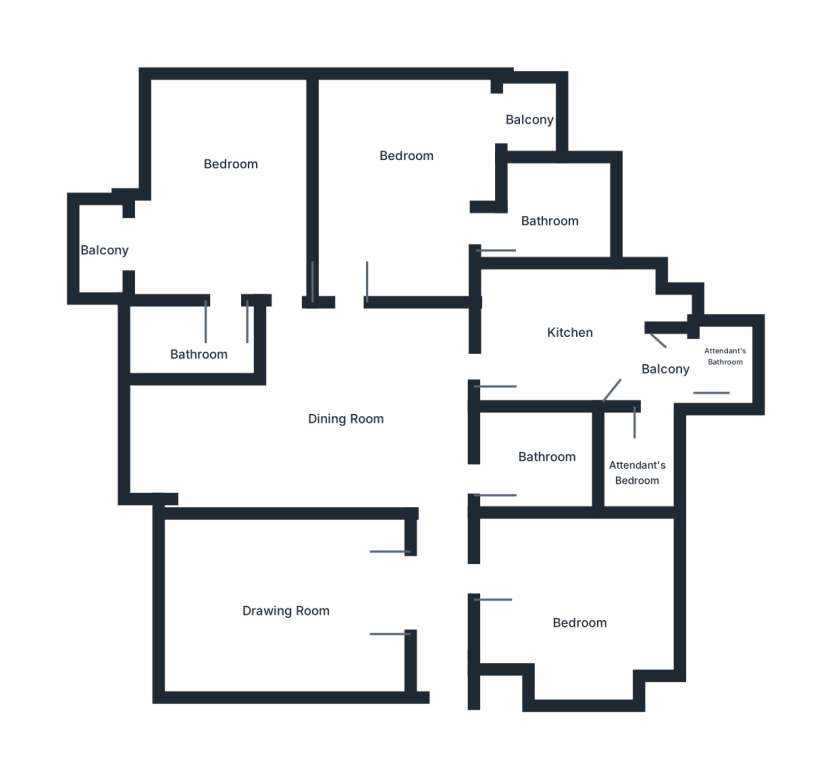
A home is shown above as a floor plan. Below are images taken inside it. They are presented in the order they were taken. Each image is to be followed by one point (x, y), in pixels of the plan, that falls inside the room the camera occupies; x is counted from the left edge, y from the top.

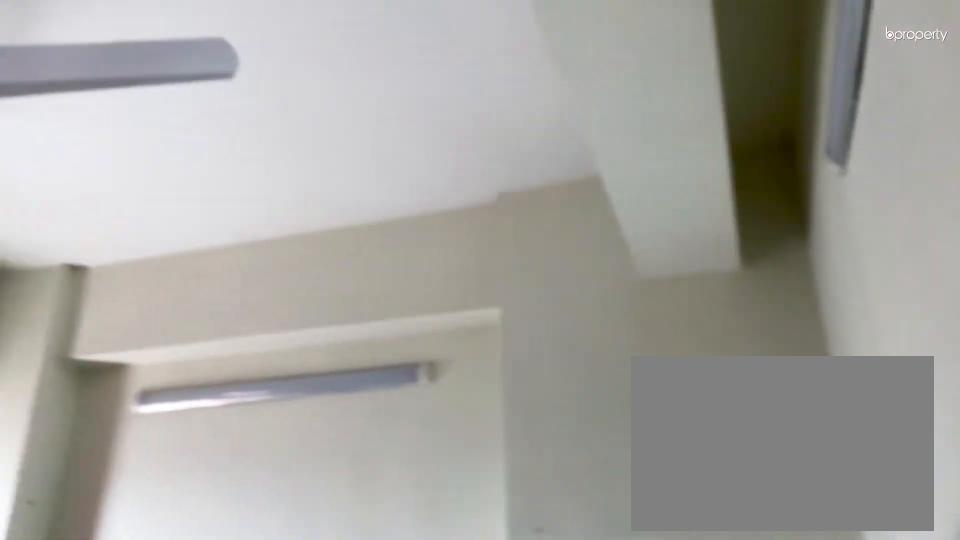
(597, 602)
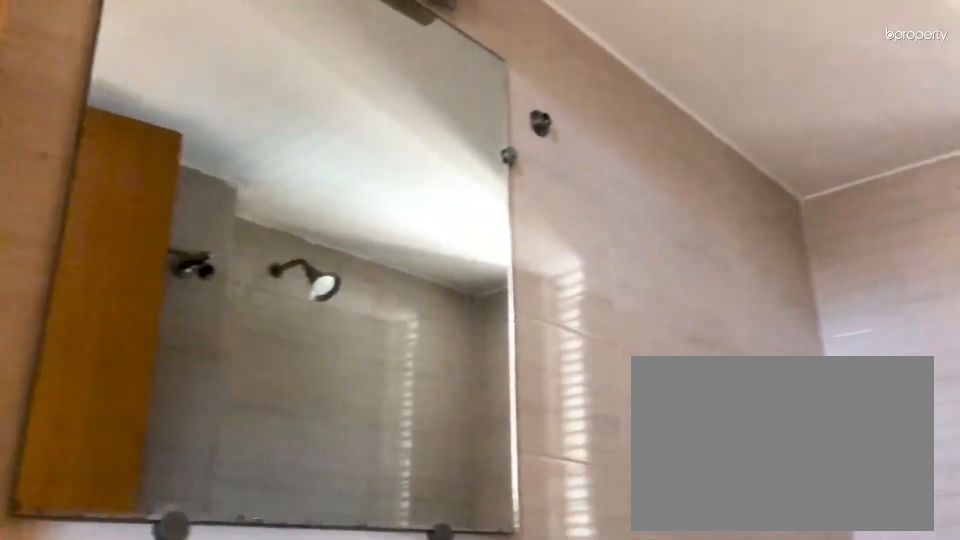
(533, 459)
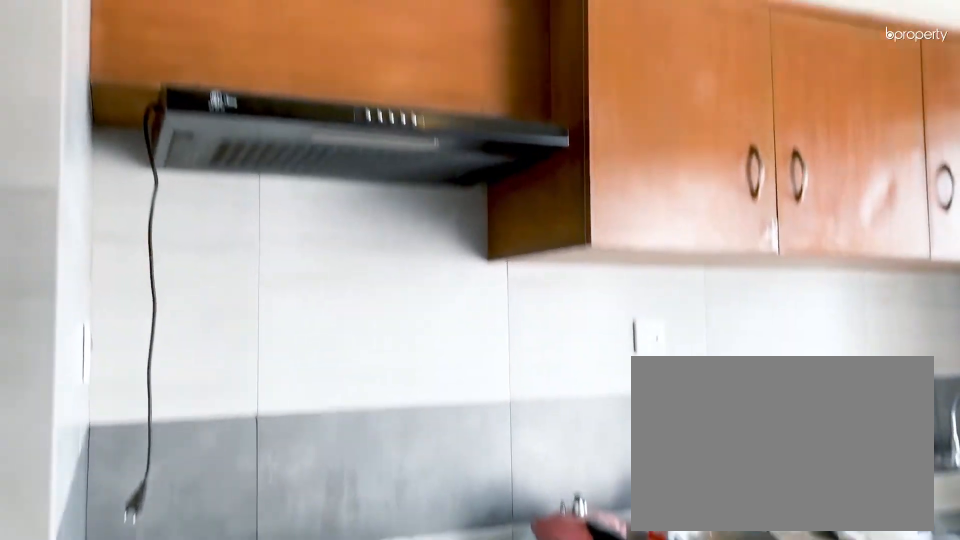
(558, 331)
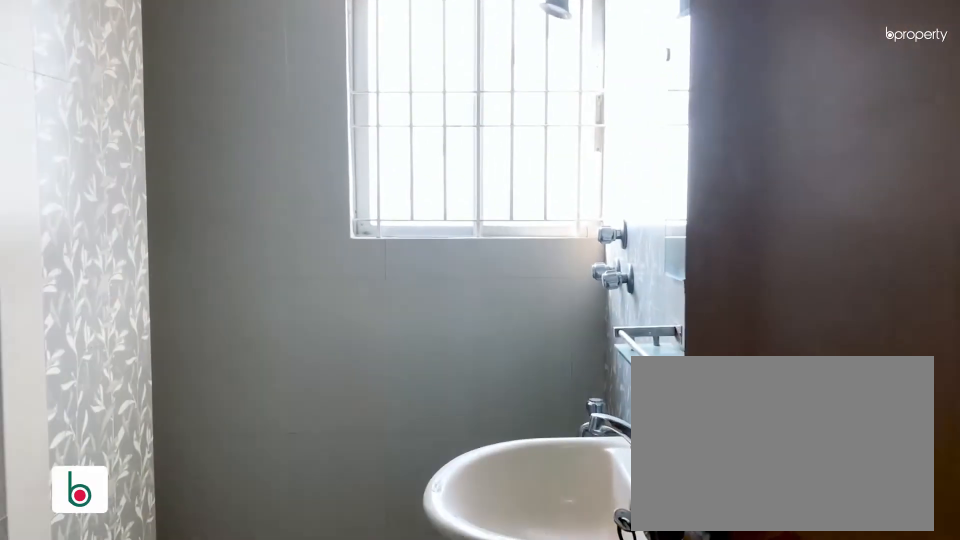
(506, 234)
